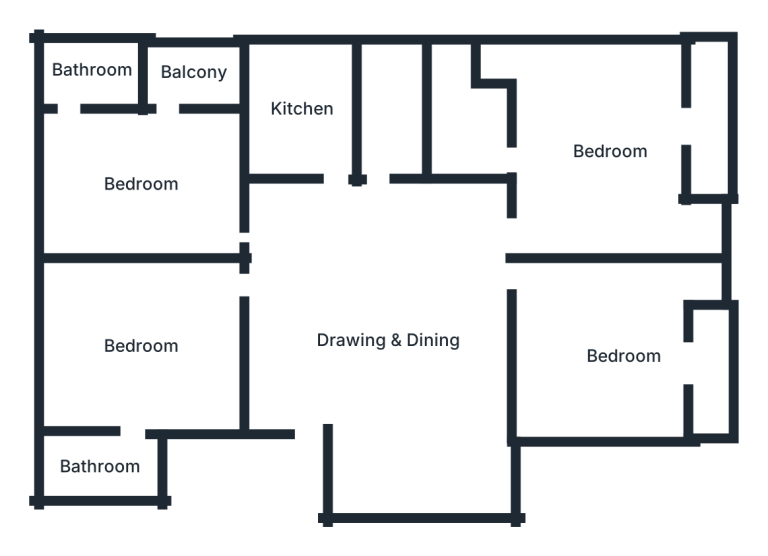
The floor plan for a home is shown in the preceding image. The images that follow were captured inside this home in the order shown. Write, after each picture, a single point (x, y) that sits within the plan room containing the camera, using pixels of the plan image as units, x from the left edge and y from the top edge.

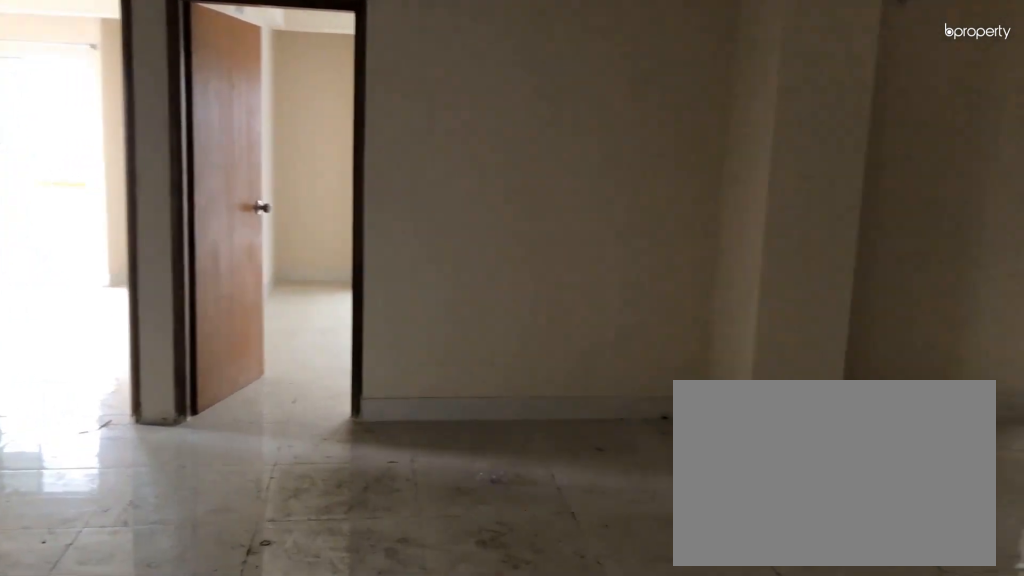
(397, 337)
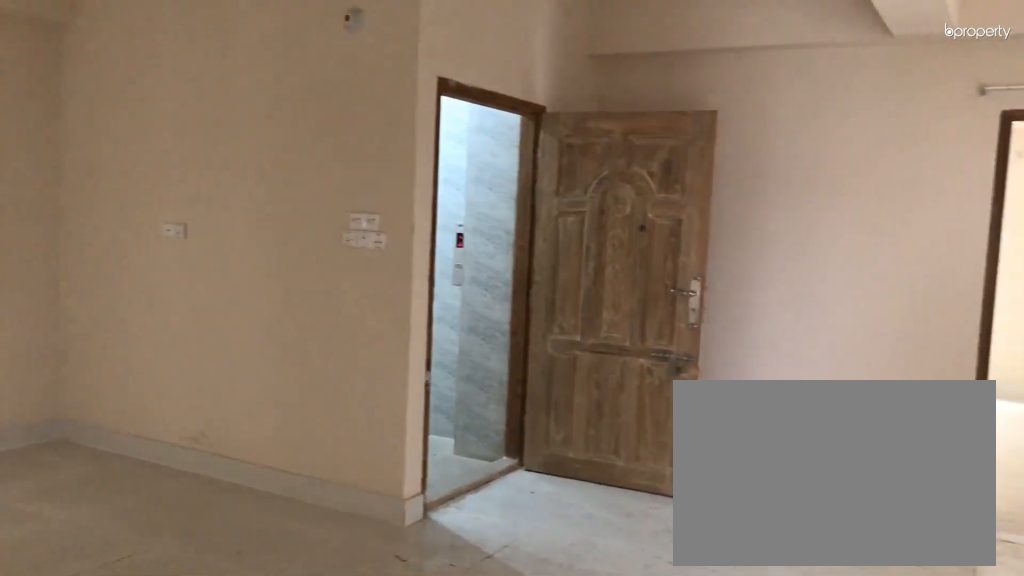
(397, 337)
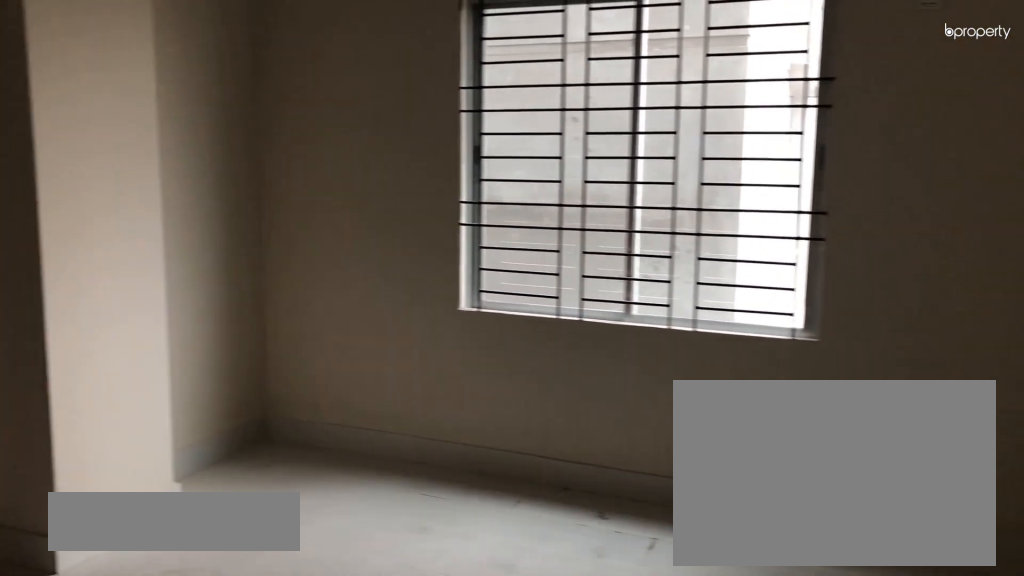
(142, 346)
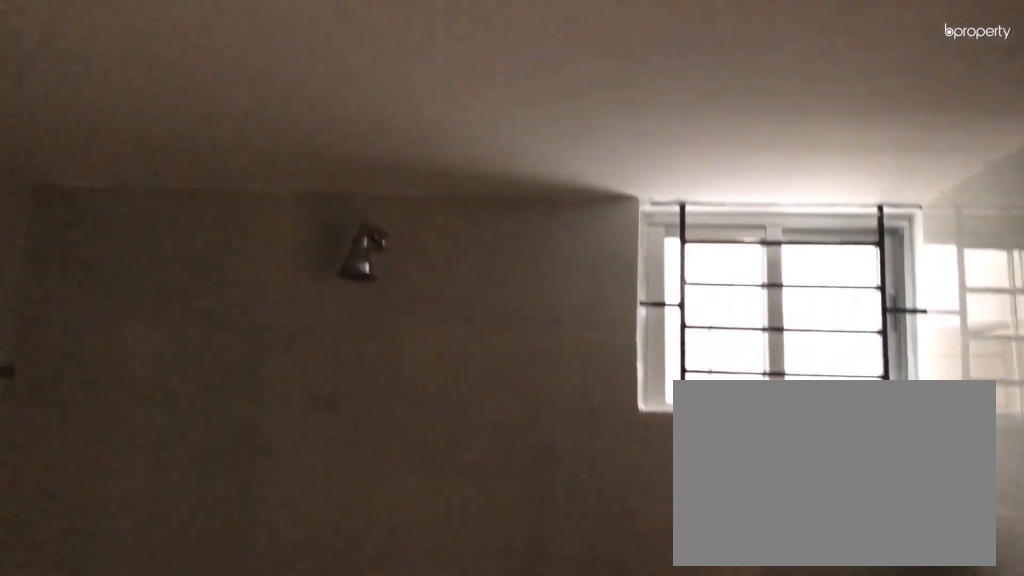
(103, 468)
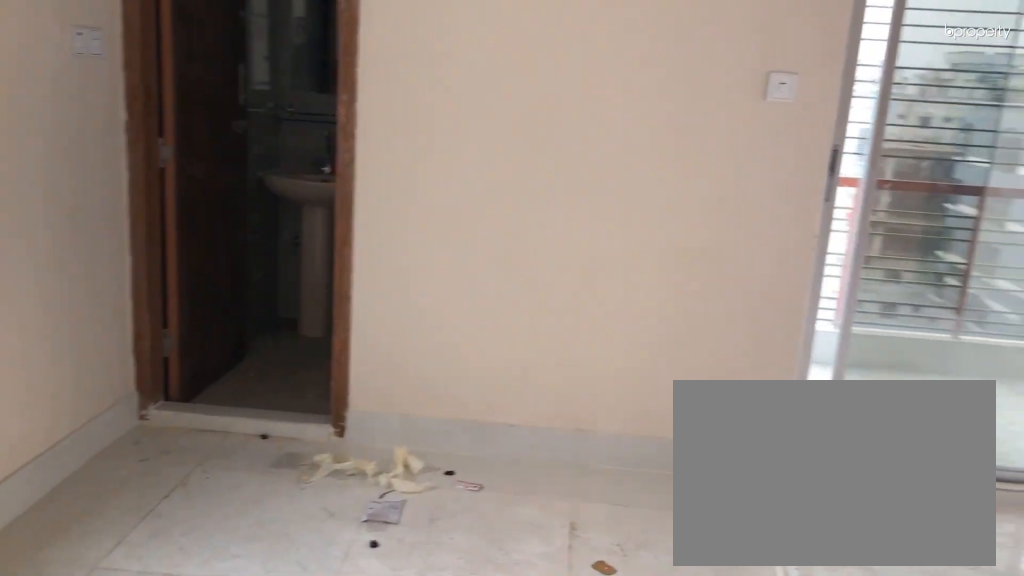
(143, 183)
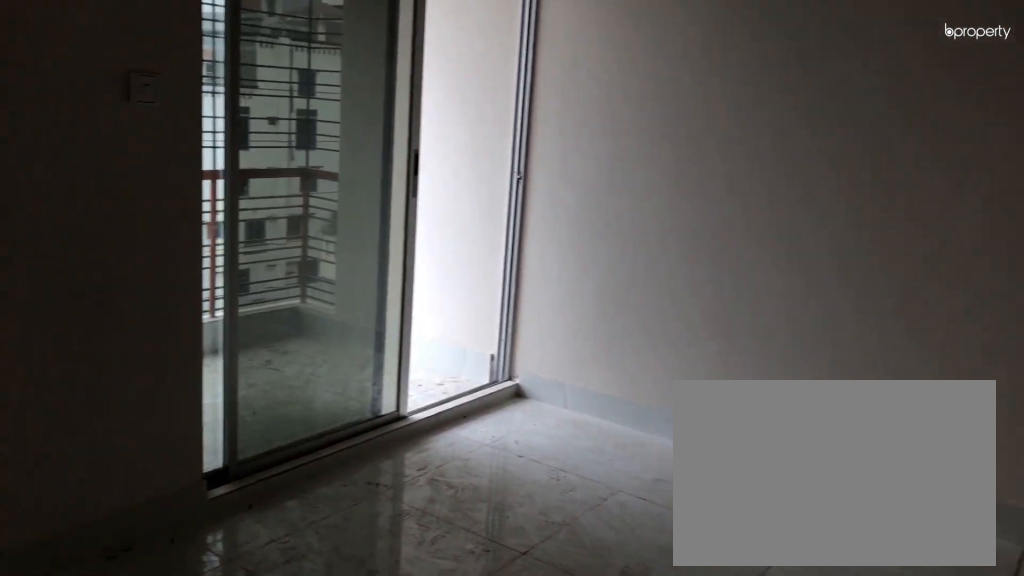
(143, 183)
